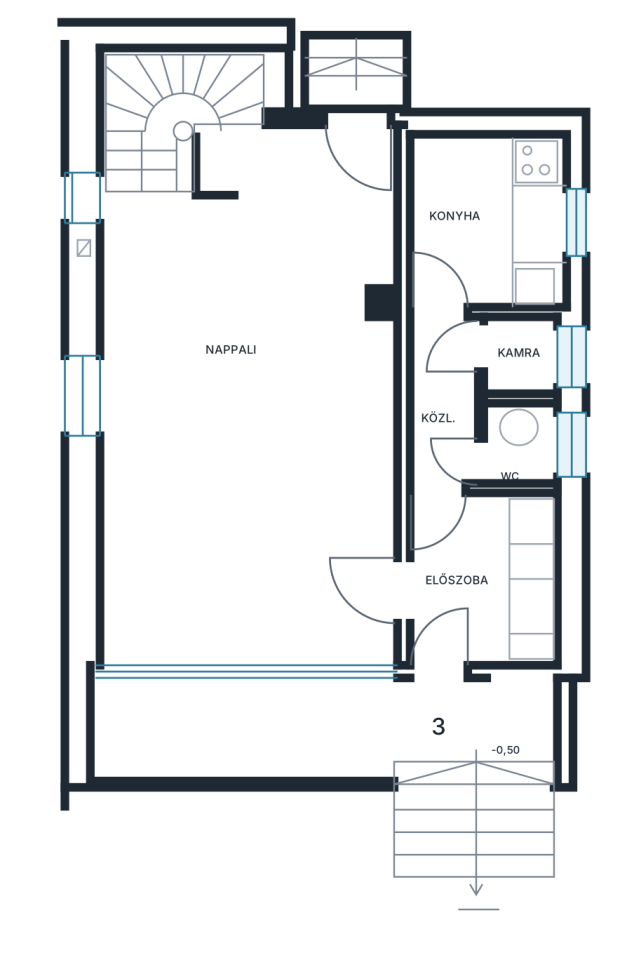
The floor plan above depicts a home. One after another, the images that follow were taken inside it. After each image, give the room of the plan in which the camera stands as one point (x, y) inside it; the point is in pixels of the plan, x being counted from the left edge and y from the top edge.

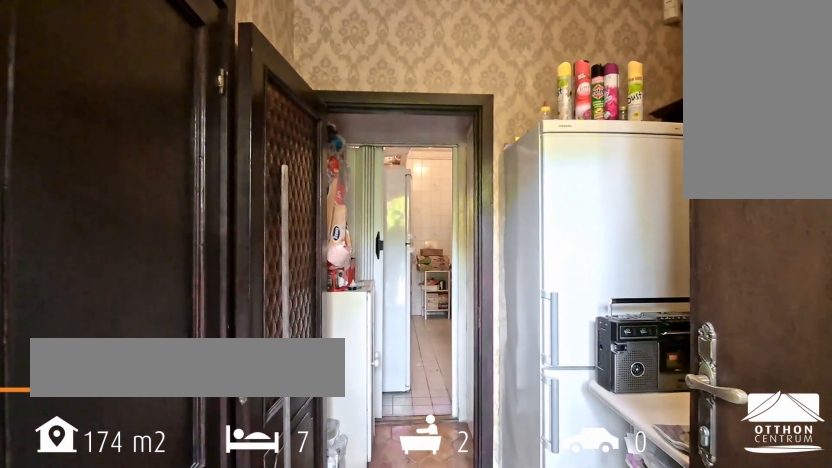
(462, 574)
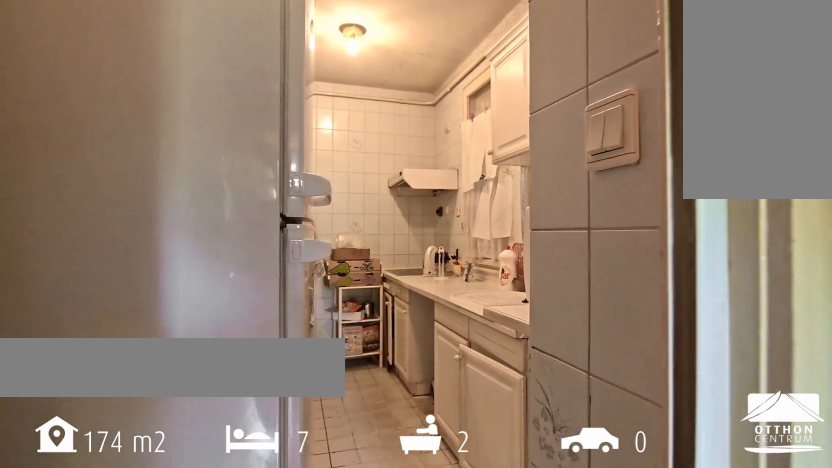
(439, 402)
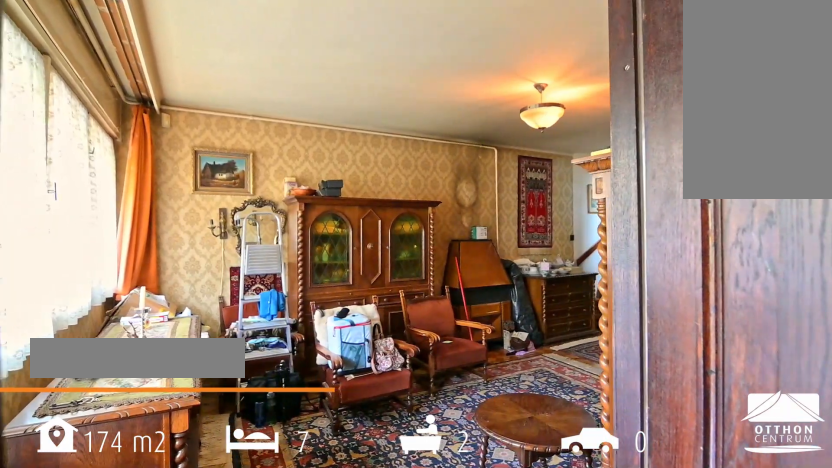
(244, 385)
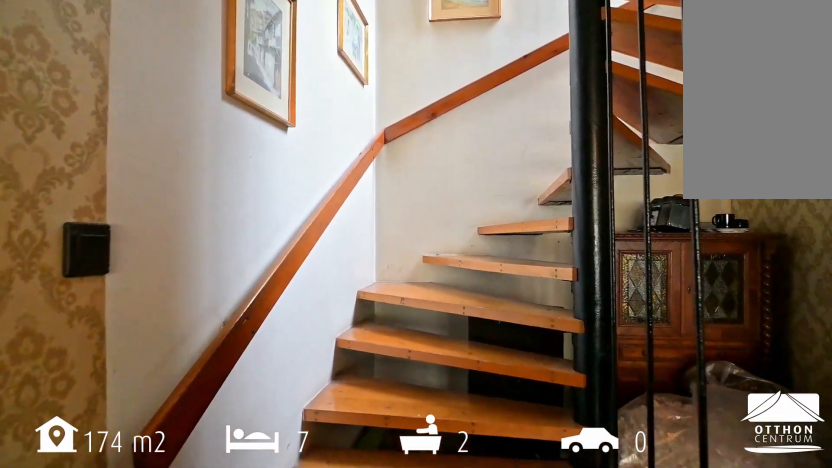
(244, 385)
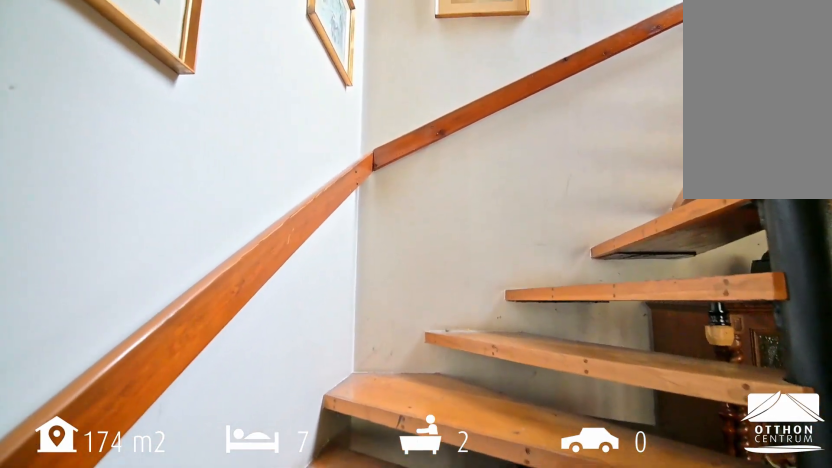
(180, 103)
